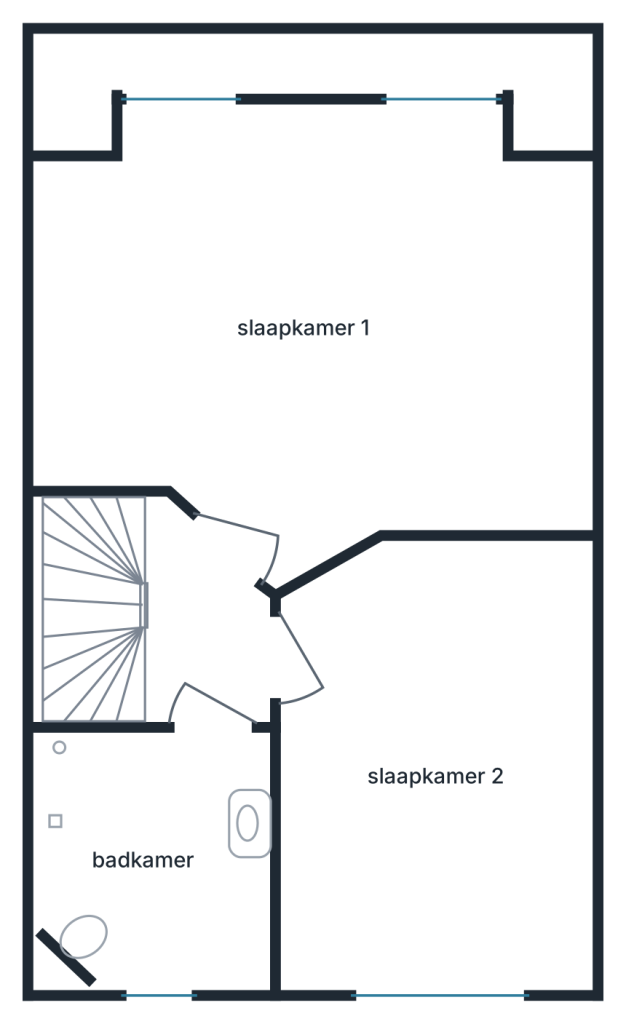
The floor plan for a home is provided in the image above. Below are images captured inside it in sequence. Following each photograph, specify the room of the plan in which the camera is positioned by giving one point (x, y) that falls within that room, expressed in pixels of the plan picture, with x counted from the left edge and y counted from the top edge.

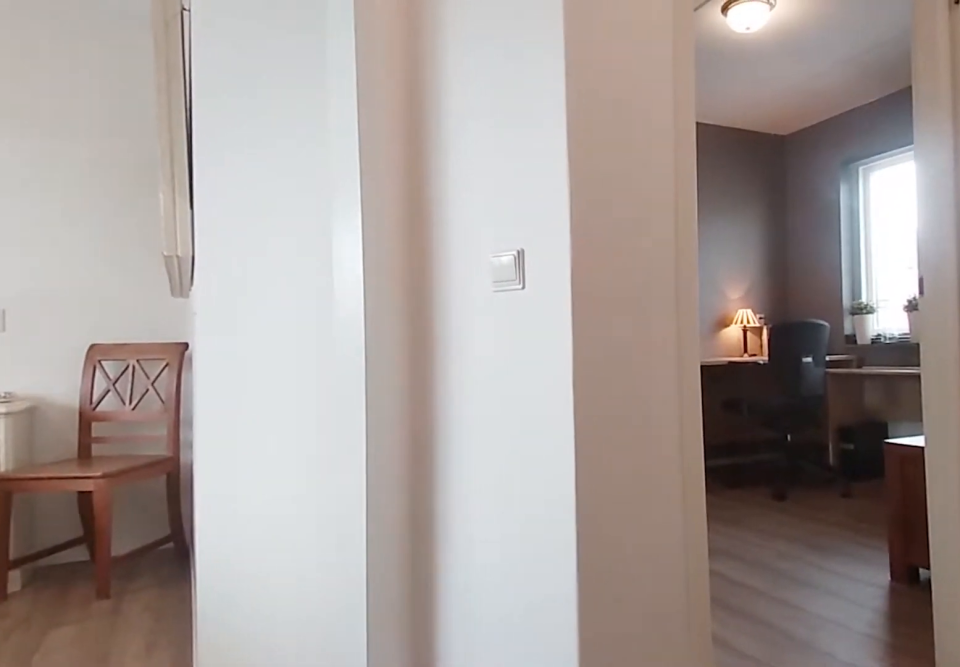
(201, 629)
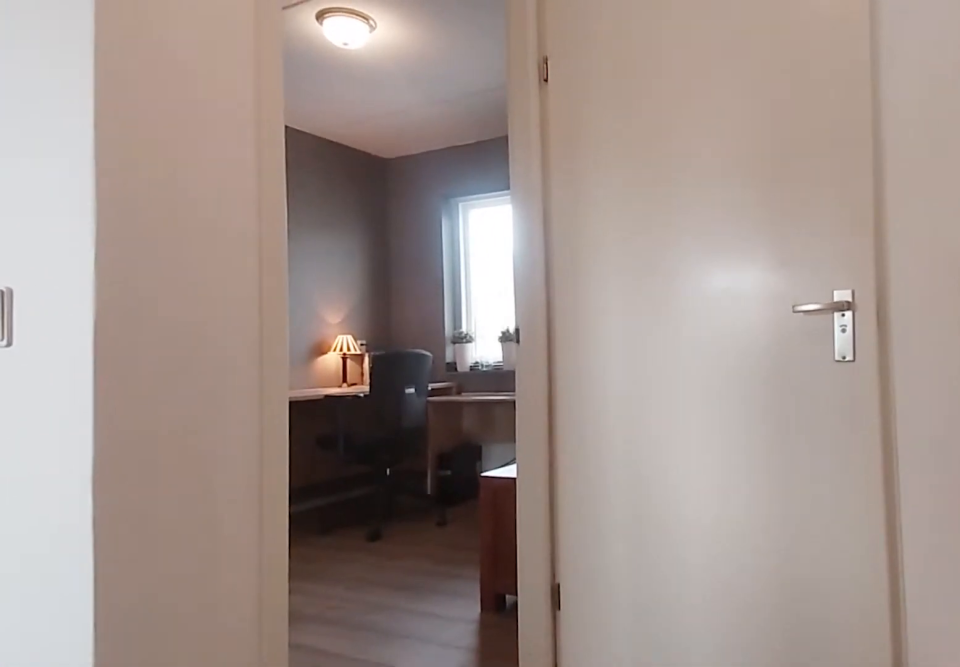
(201, 629)
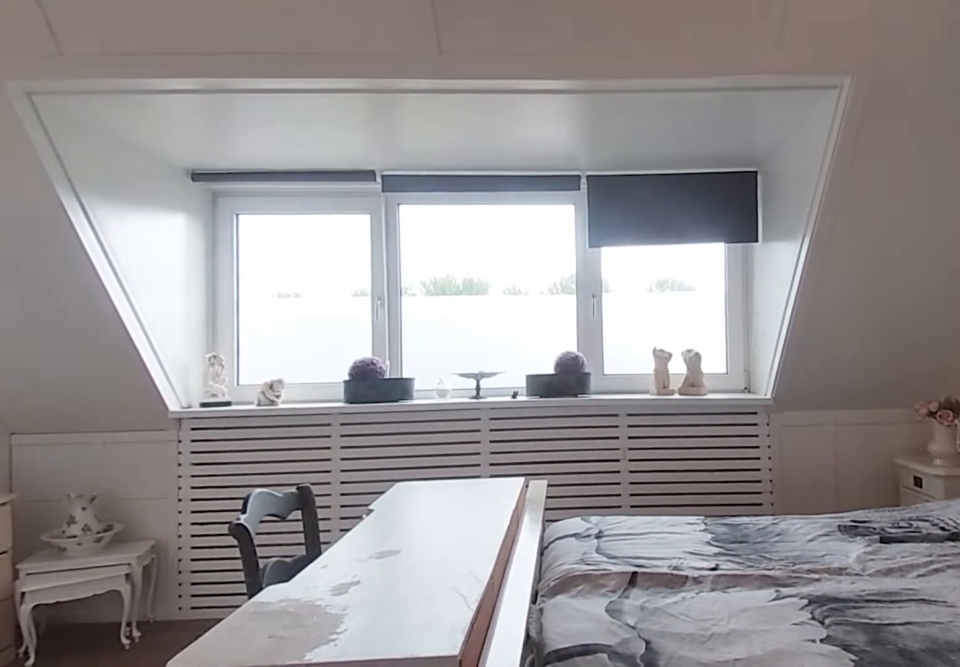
(319, 323)
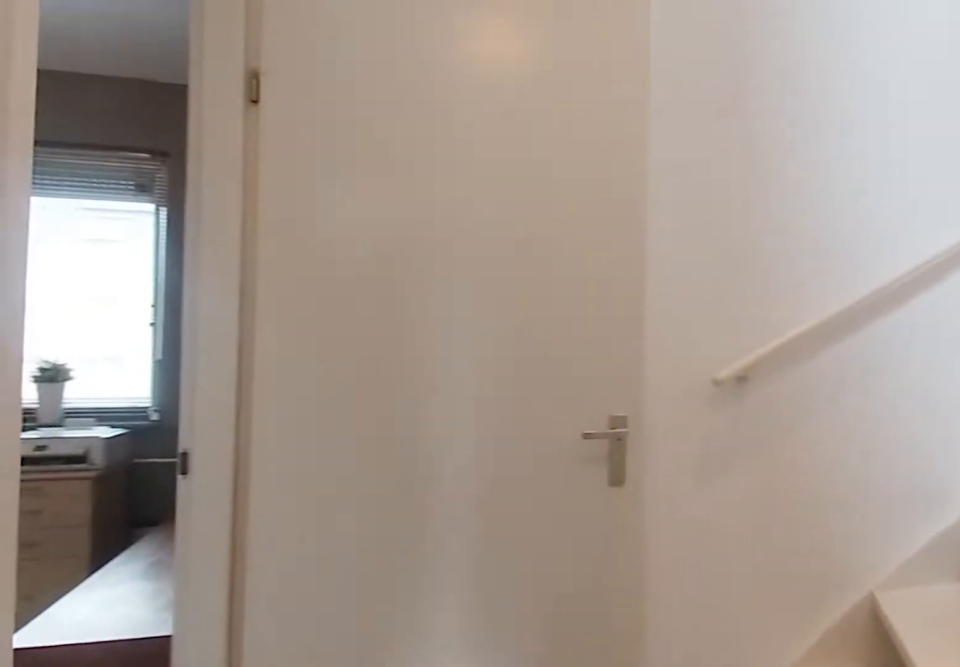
(201, 629)
